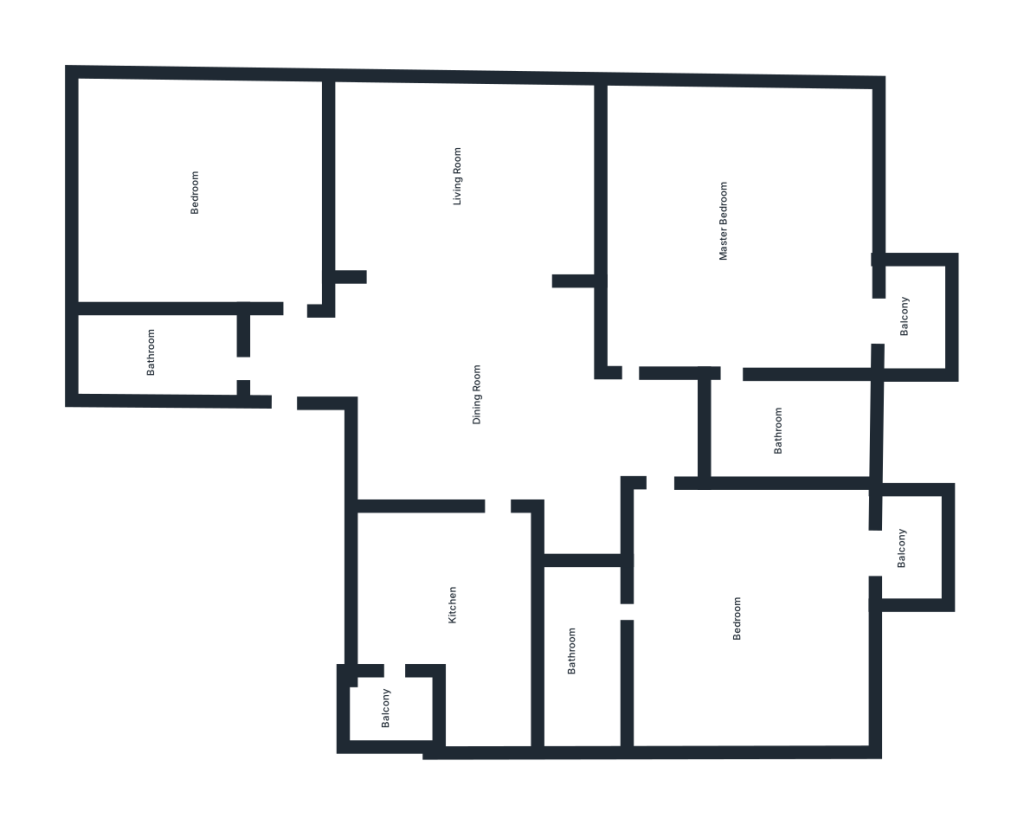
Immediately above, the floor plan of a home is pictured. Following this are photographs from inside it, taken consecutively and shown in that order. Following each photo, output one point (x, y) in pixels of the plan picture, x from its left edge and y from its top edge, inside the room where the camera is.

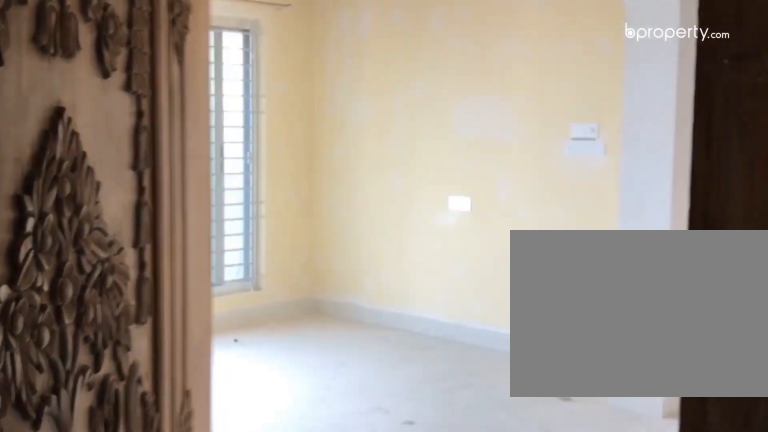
(328, 380)
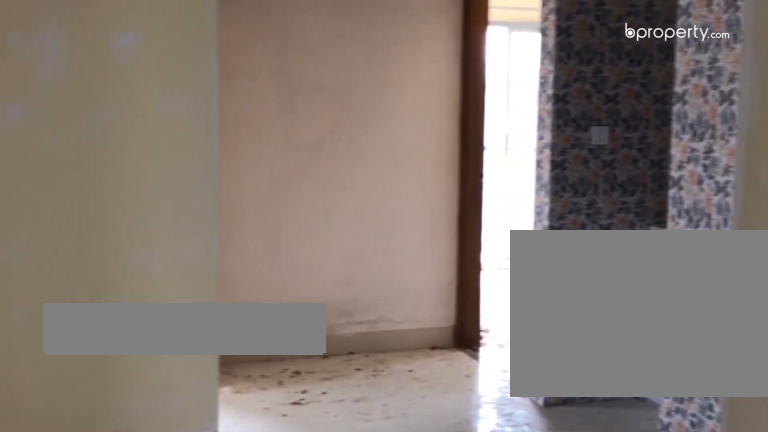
(450, 354)
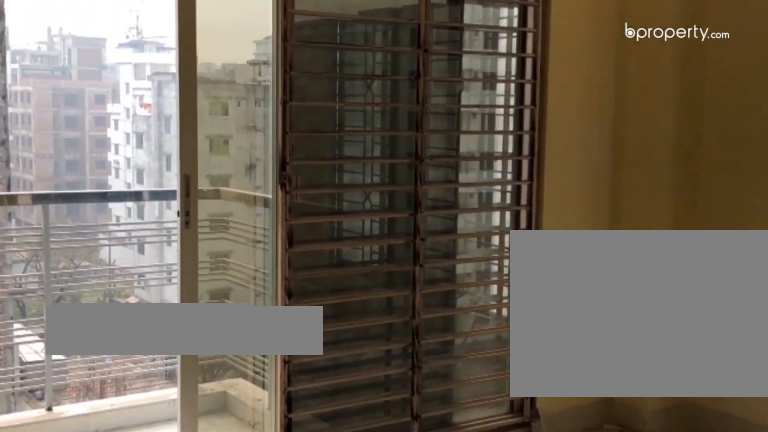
(723, 584)
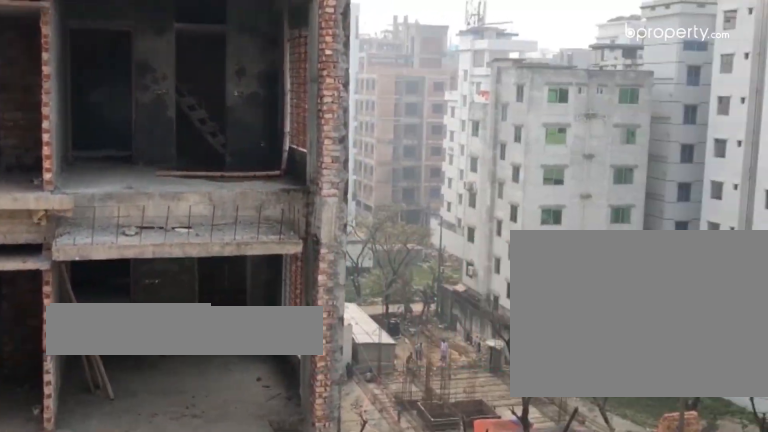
(928, 541)
